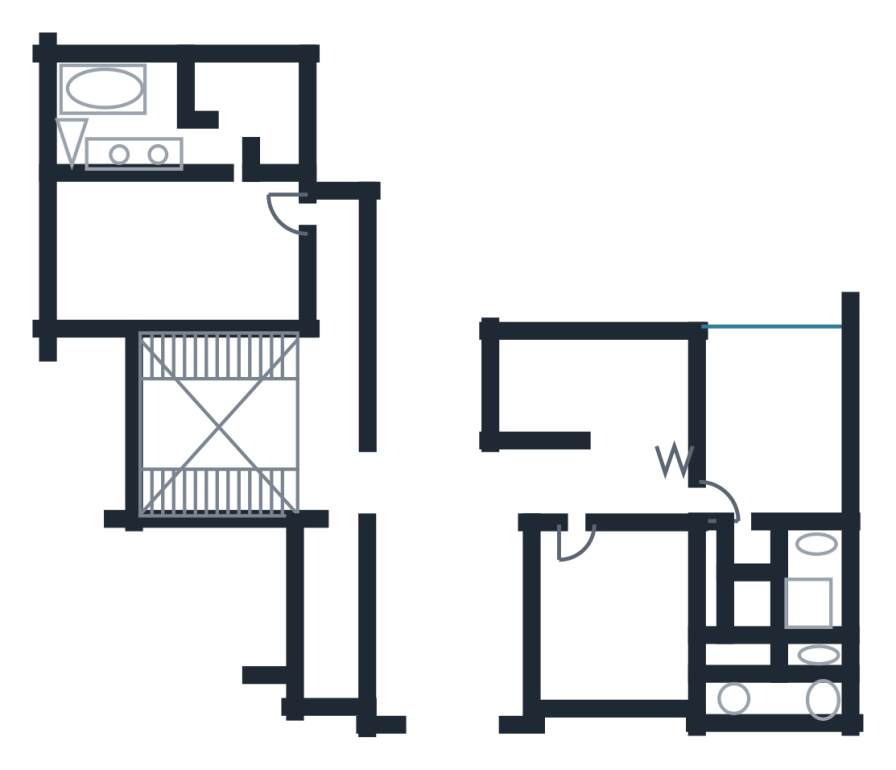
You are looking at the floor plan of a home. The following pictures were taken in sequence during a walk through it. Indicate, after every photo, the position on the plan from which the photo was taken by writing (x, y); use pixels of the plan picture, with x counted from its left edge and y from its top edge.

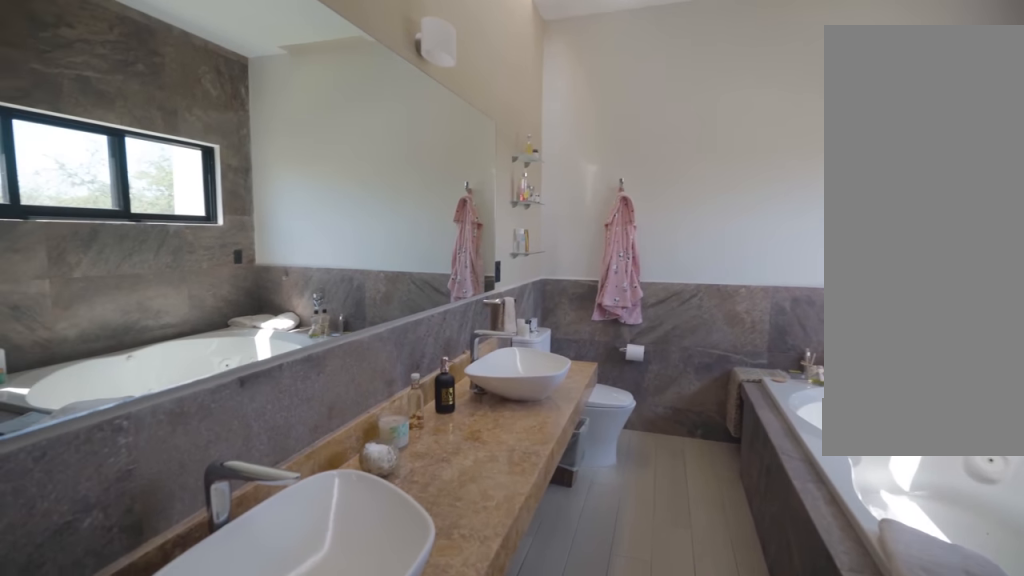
(203, 137)
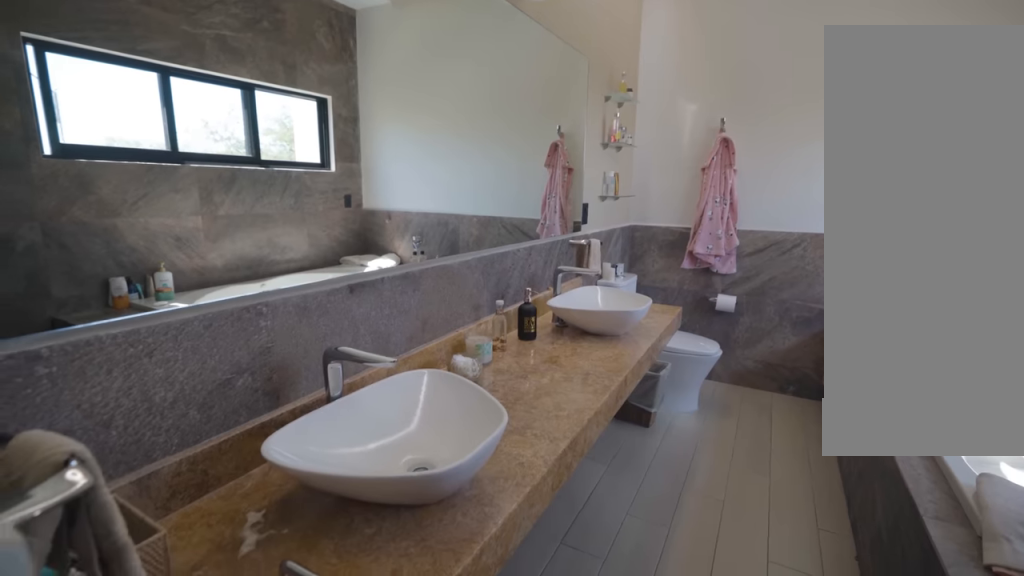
(174, 127)
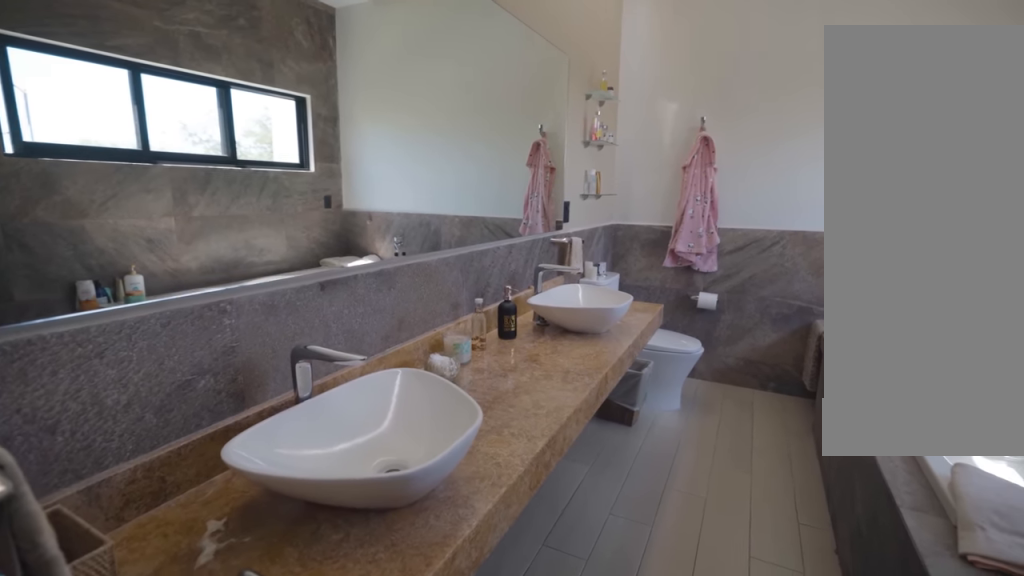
(163, 121)
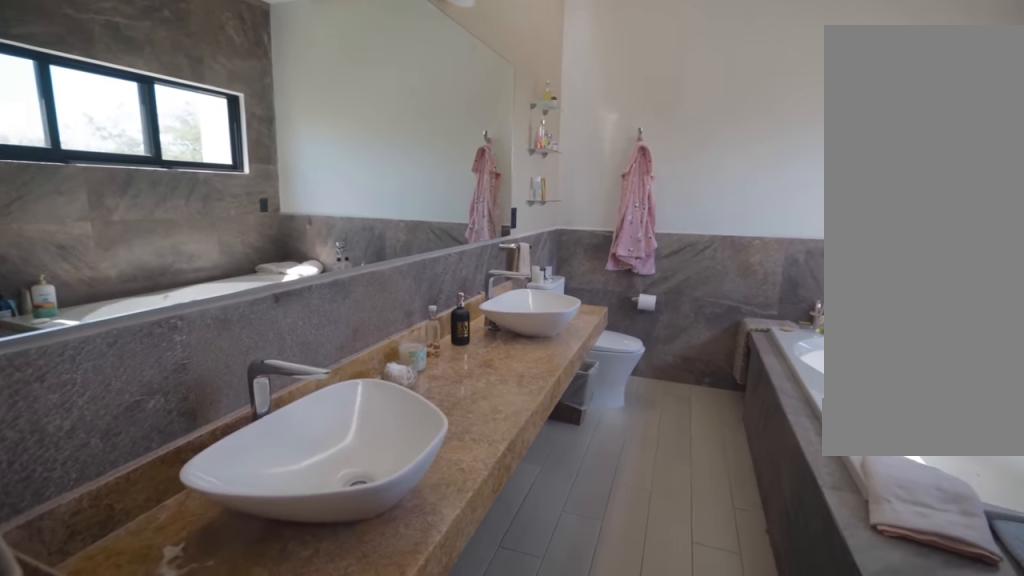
(164, 127)
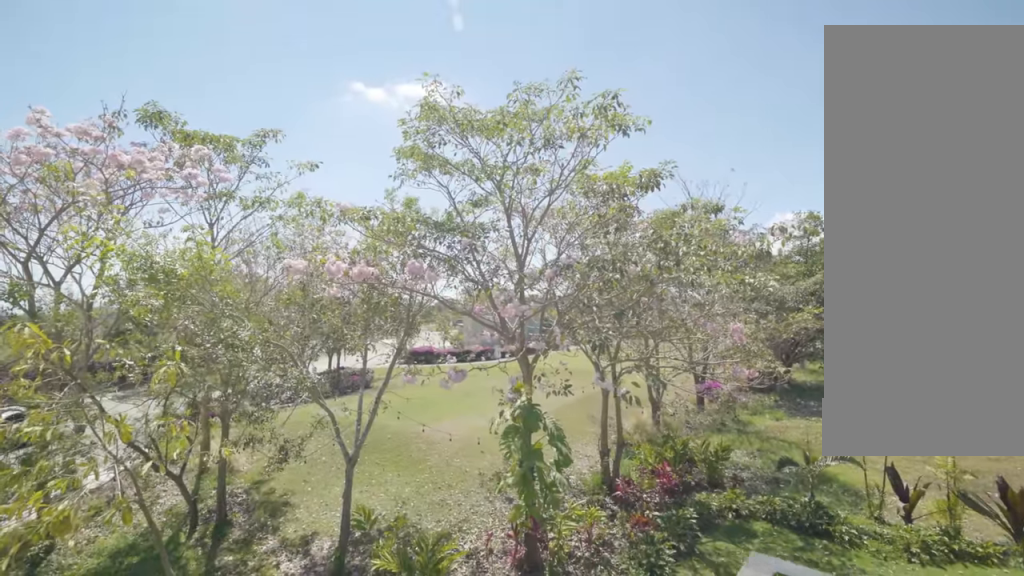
(350, 76)
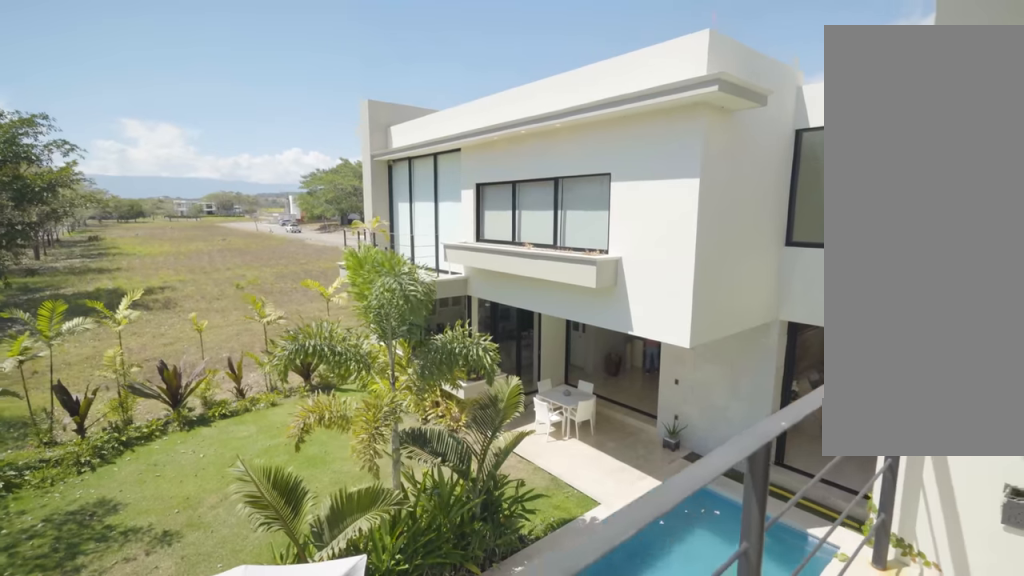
(365, 142)
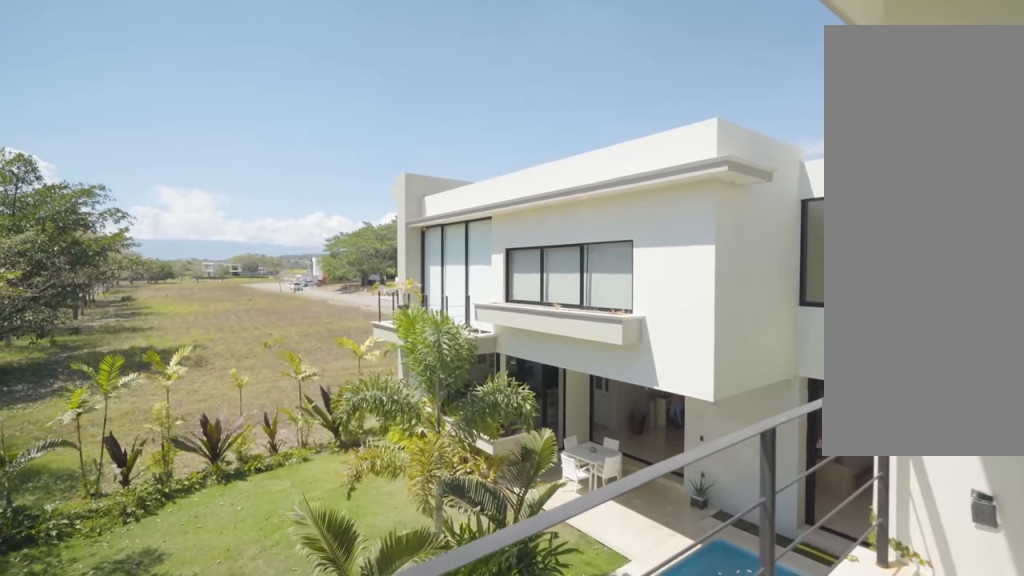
(363, 140)
